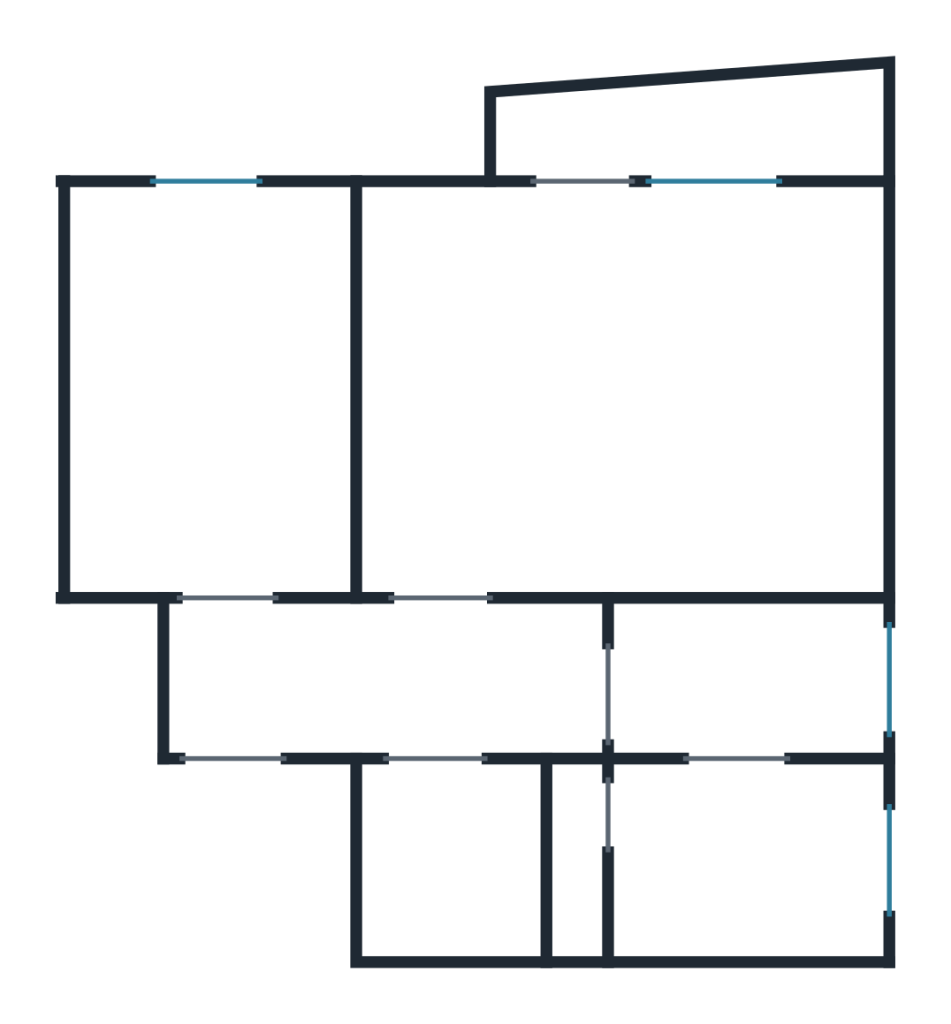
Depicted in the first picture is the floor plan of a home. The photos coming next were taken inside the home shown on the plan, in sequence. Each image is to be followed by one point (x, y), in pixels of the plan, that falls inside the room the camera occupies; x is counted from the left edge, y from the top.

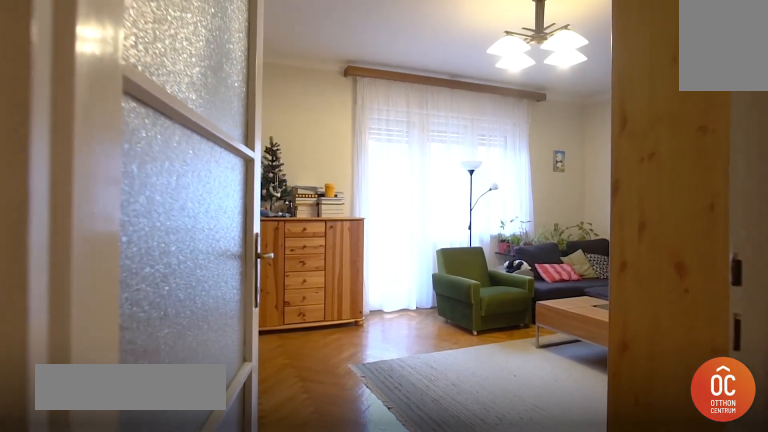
(607, 402)
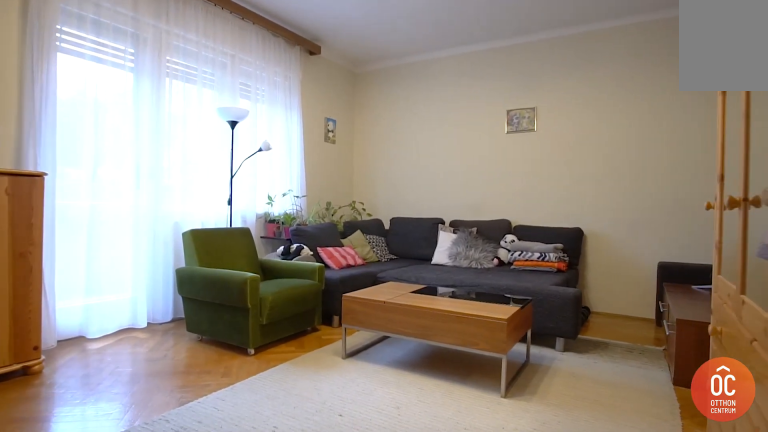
(608, 402)
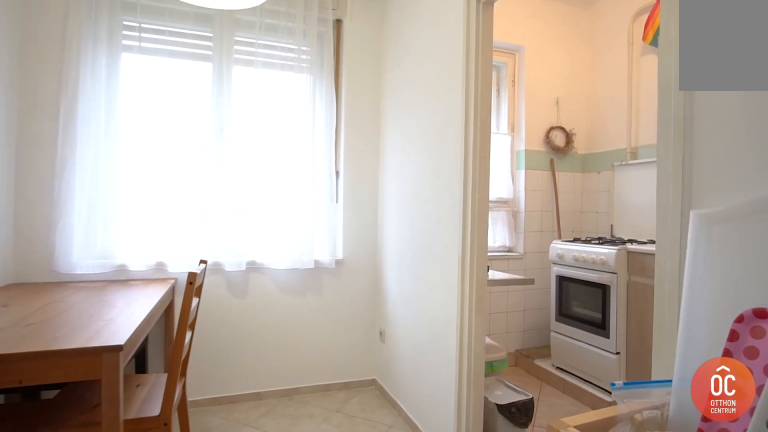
(698, 680)
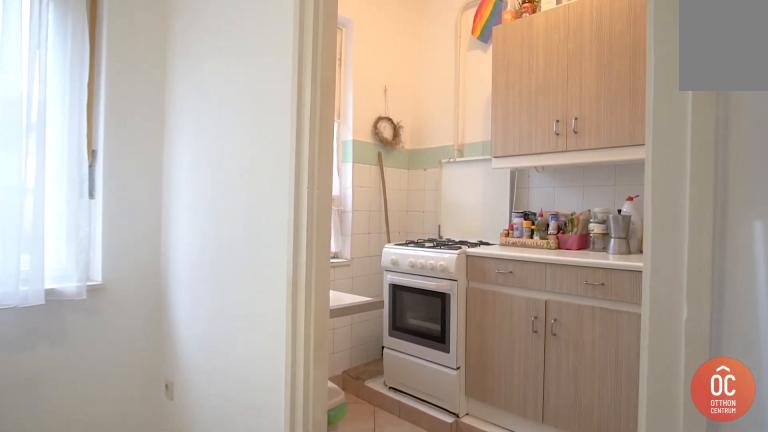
(700, 680)
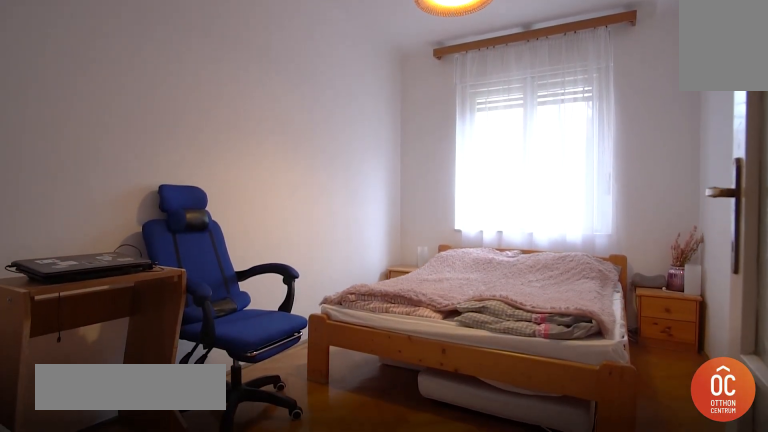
(207, 398)
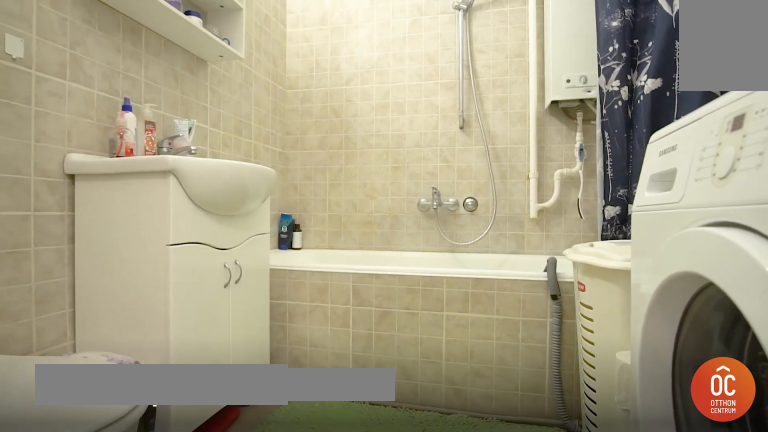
(464, 863)
